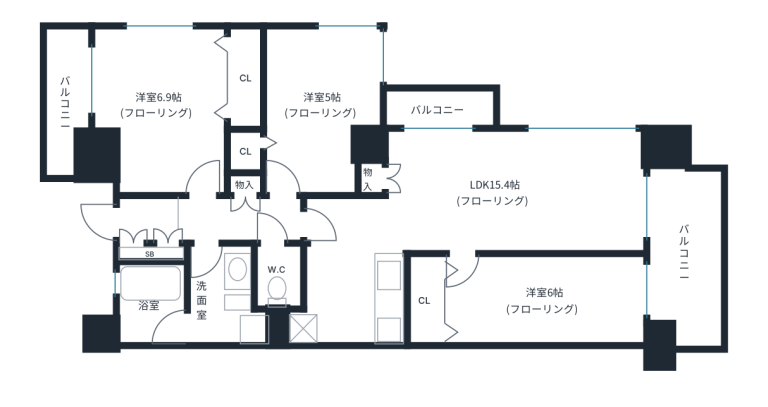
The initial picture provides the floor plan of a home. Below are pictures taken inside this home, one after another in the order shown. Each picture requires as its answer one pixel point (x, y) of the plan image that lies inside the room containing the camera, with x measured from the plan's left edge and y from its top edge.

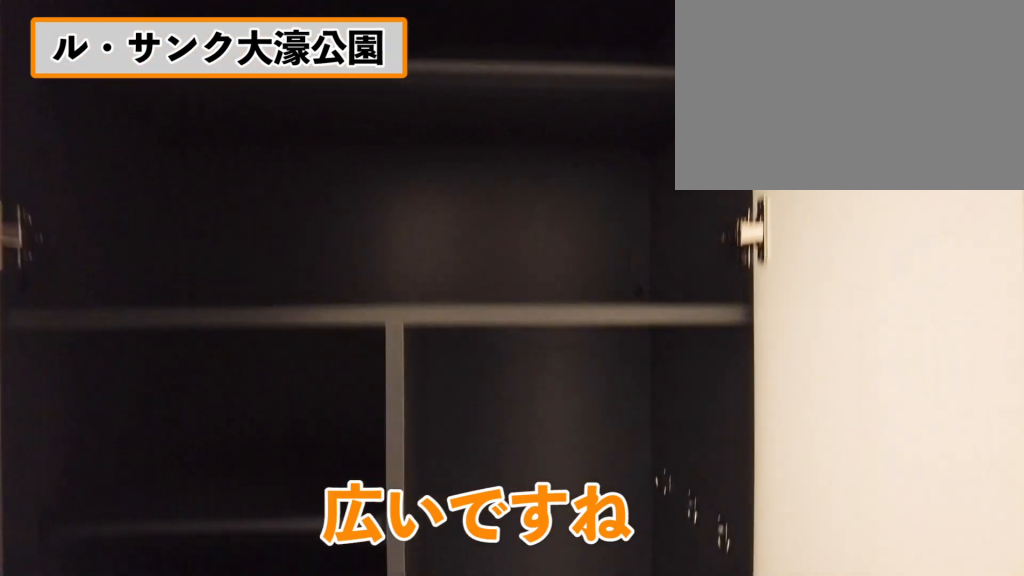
(139, 223)
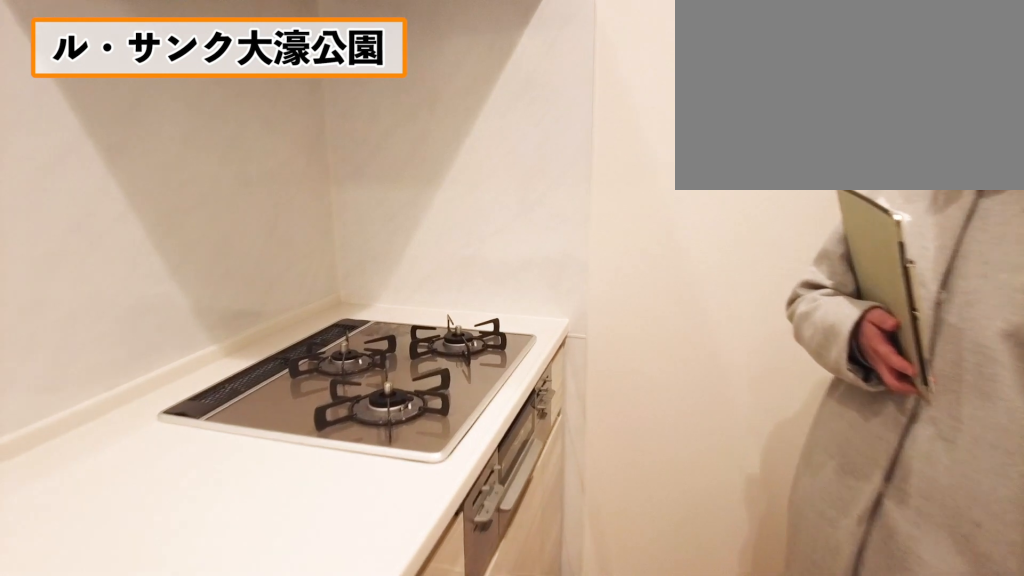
(349, 306)
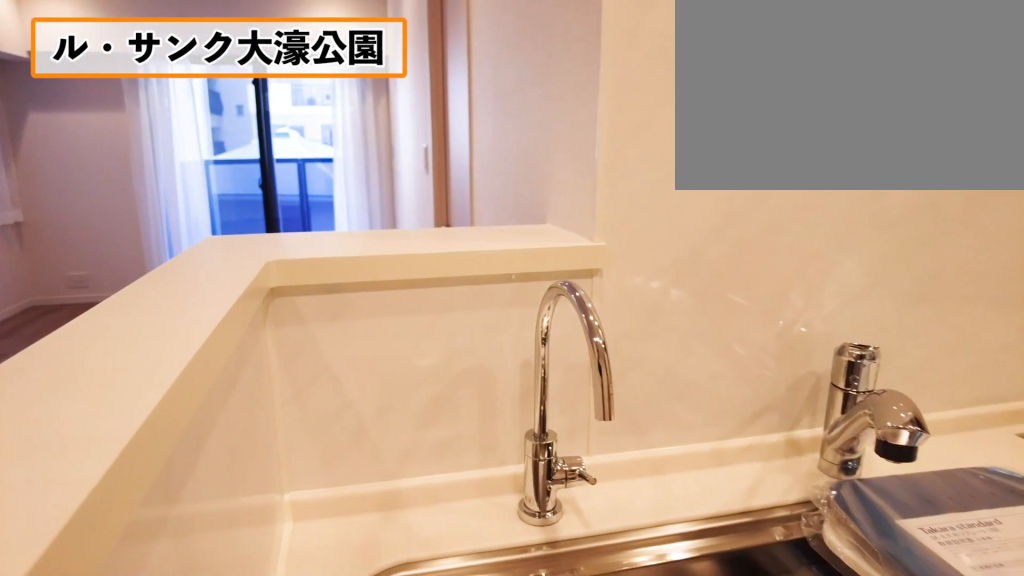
(349, 306)
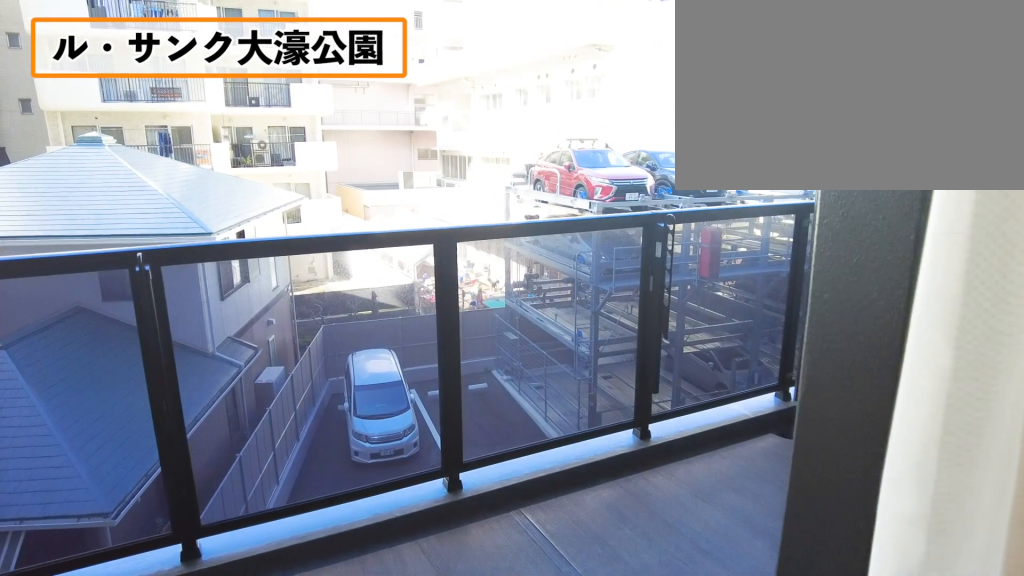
(444, 107)
